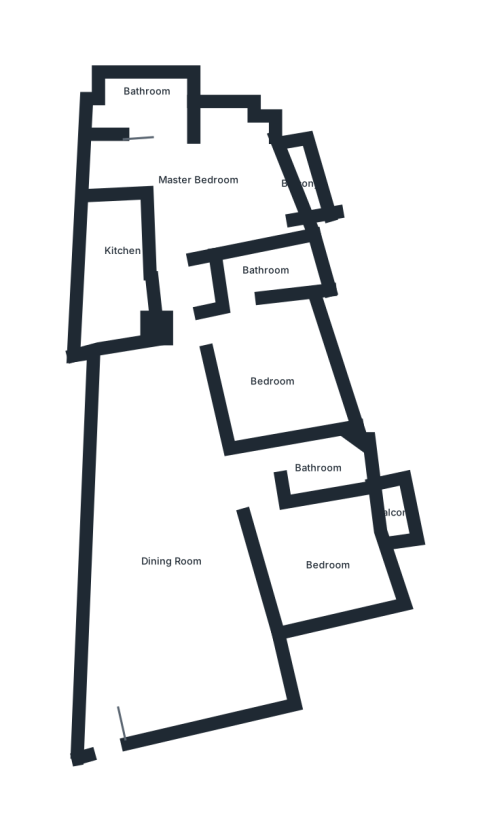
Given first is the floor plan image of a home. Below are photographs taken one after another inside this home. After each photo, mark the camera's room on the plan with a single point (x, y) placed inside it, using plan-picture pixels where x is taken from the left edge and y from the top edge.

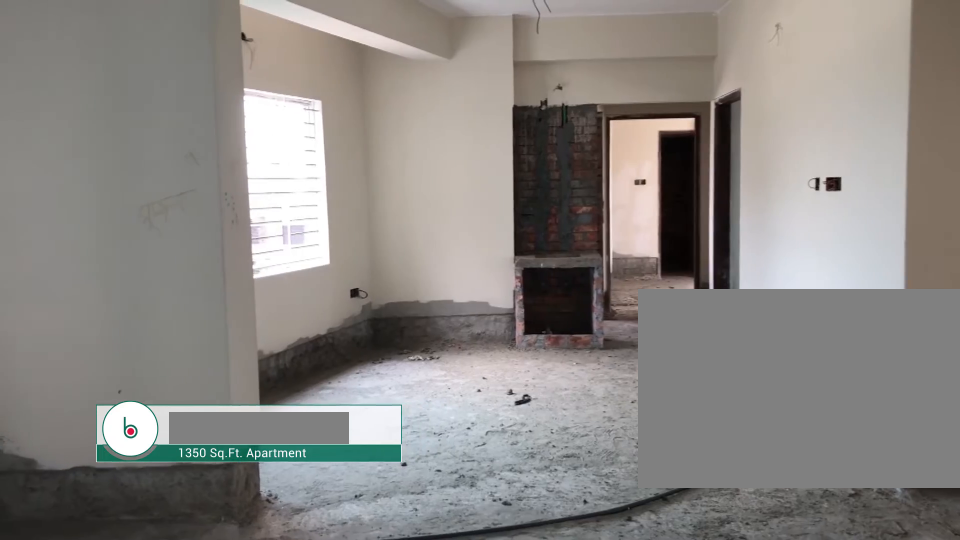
(142, 557)
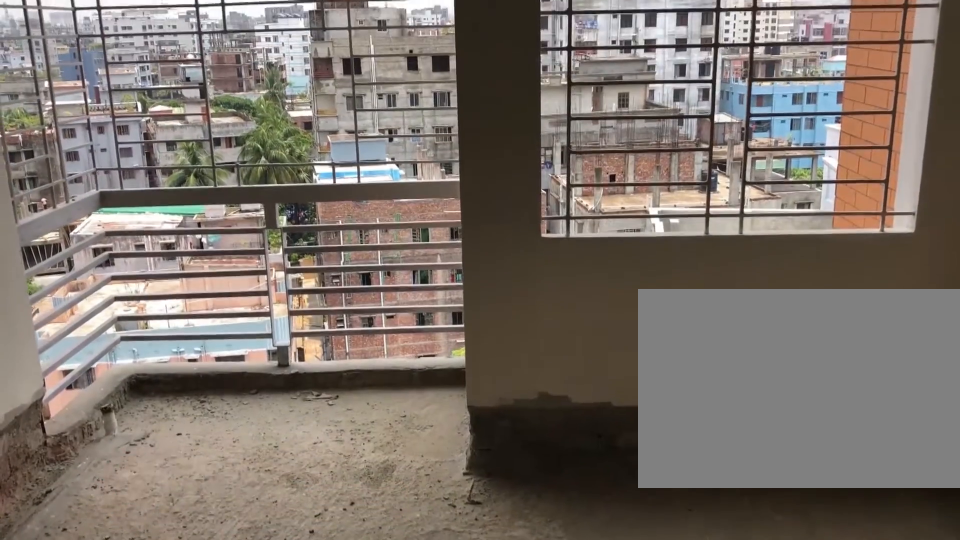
(333, 575)
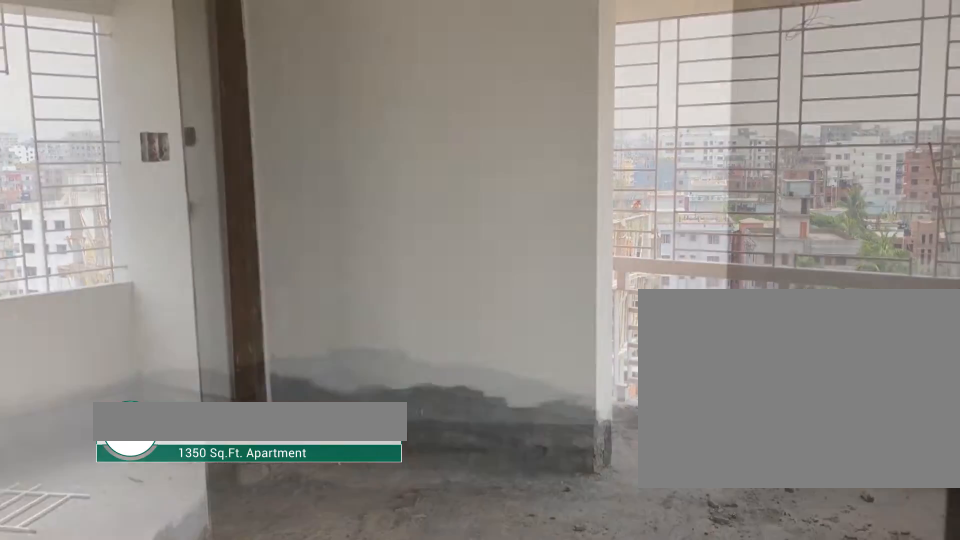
(209, 195)
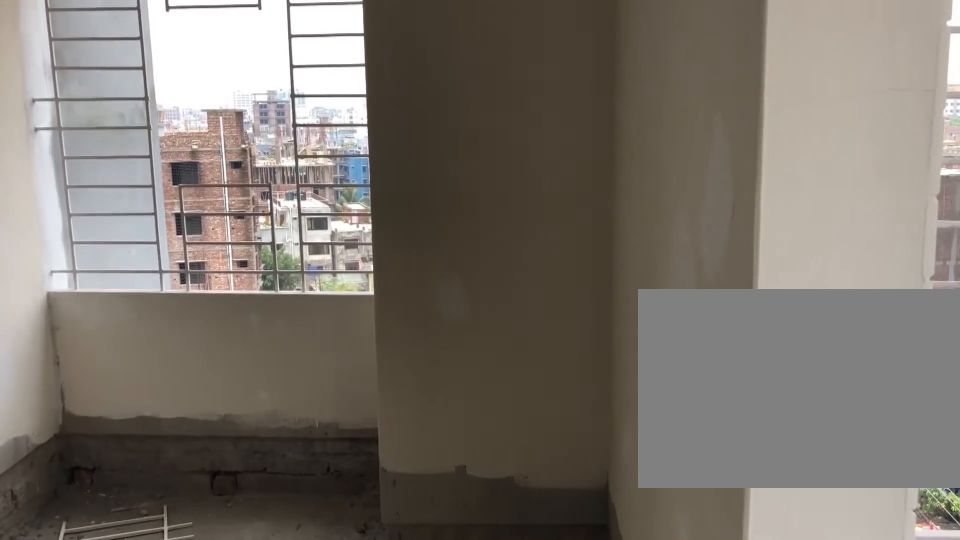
(209, 195)
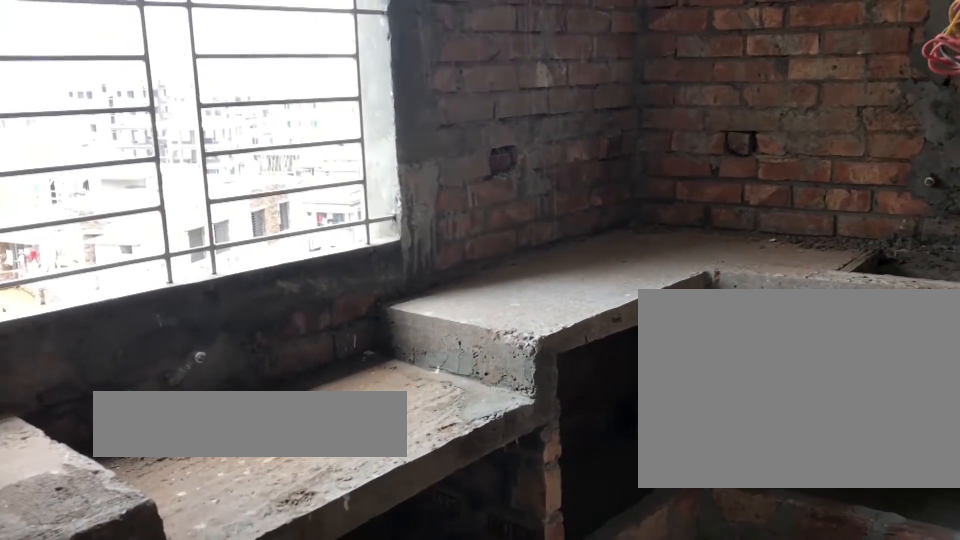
(124, 286)
